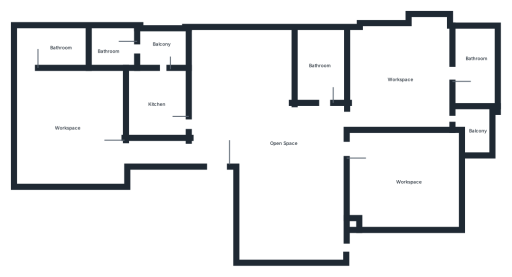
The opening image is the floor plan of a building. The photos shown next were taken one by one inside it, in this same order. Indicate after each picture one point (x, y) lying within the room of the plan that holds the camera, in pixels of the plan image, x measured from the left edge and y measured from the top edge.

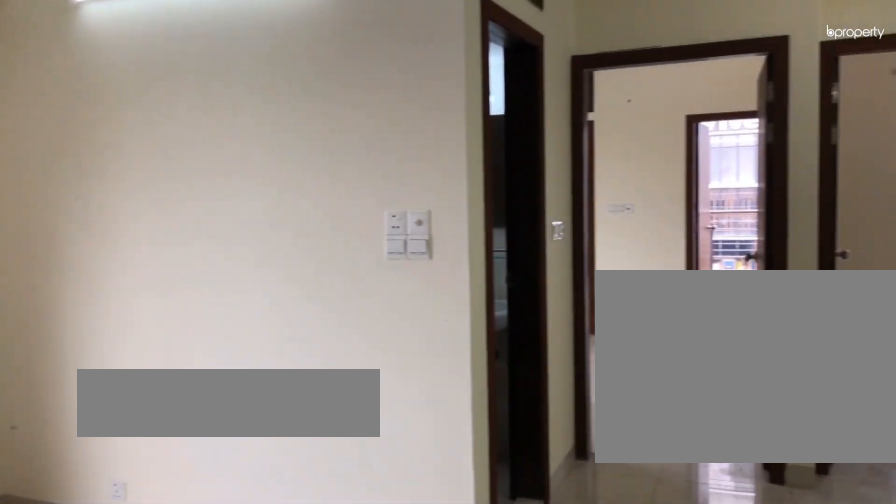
(269, 135)
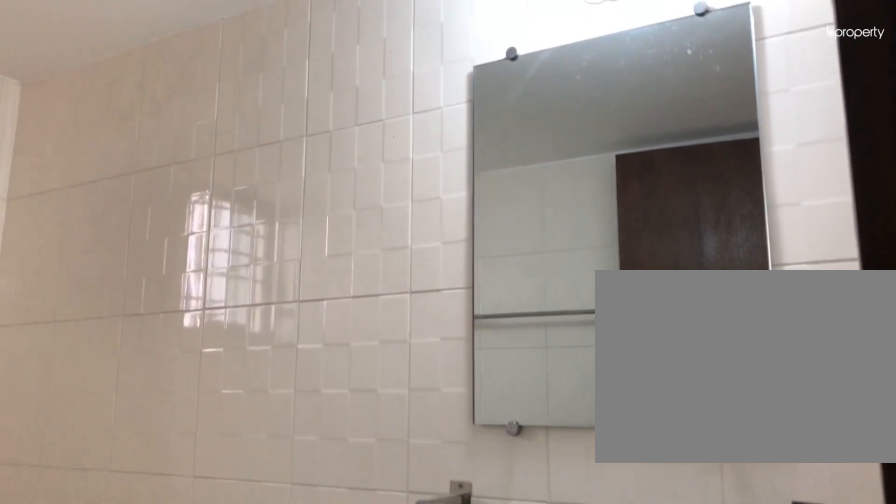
(322, 74)
